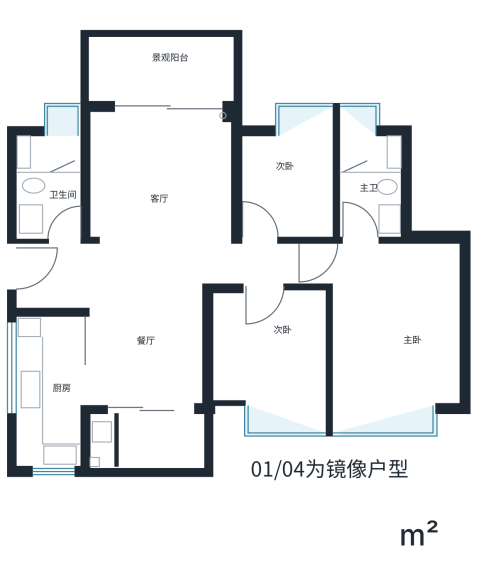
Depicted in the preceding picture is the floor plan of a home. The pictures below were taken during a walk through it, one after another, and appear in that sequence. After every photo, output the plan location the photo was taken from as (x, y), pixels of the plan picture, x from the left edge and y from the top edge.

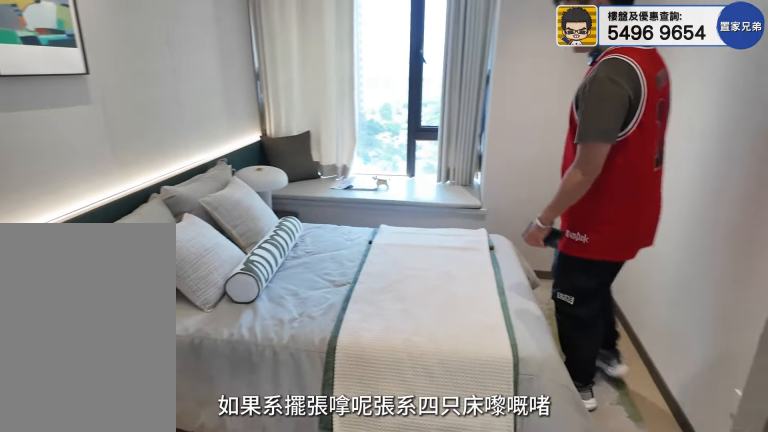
(261, 361)
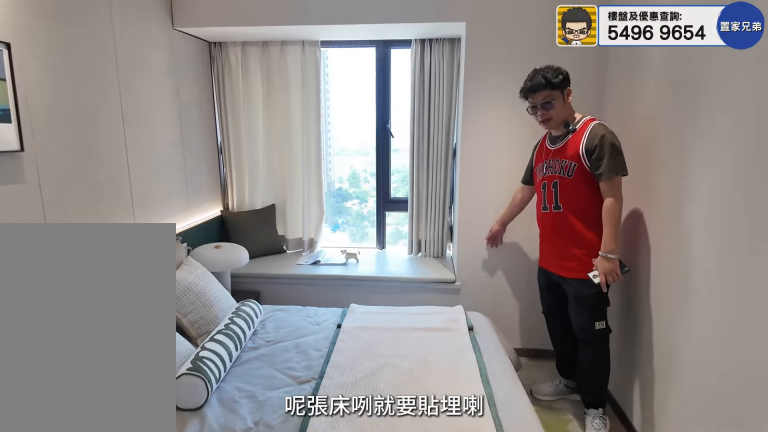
(263, 368)
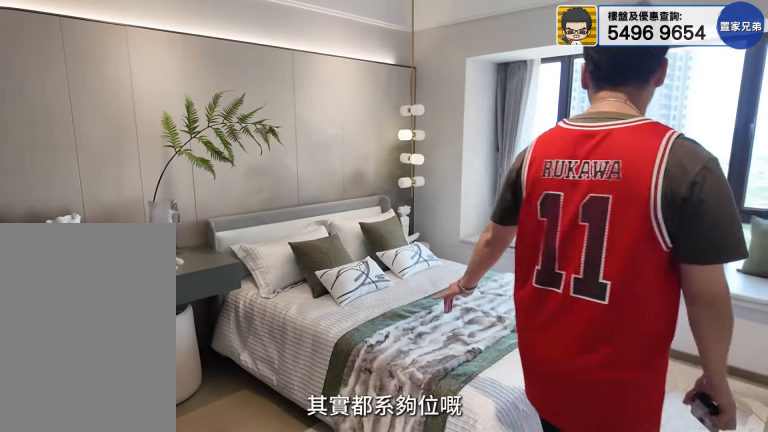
(384, 342)
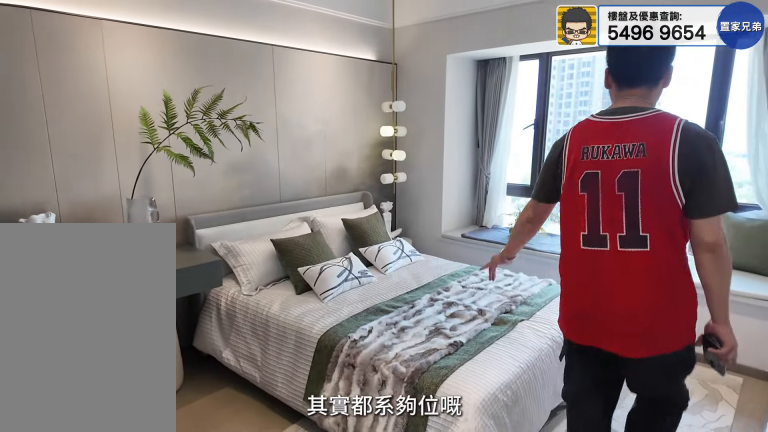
(385, 342)
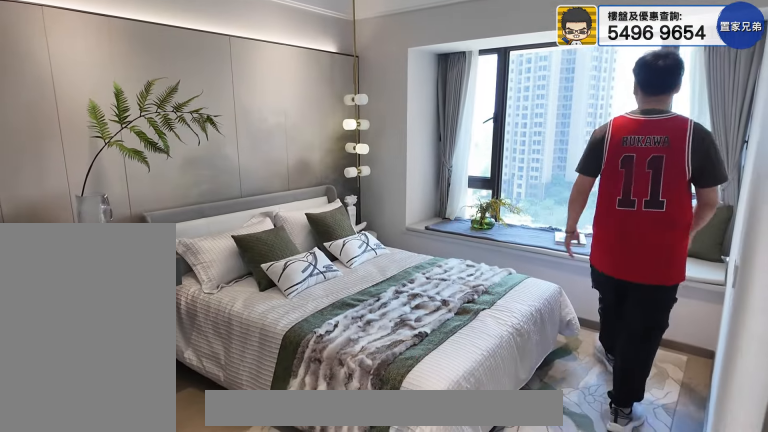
(385, 342)
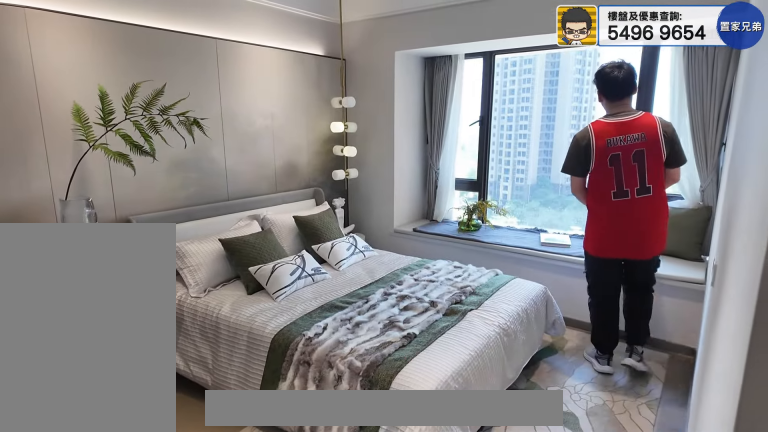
(385, 342)
